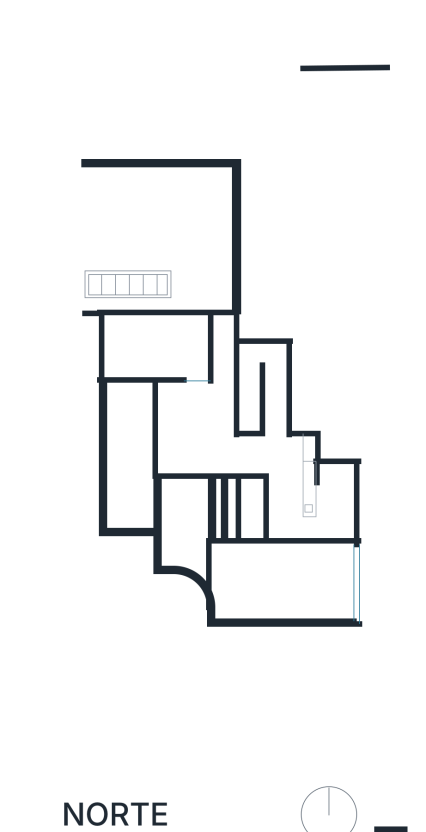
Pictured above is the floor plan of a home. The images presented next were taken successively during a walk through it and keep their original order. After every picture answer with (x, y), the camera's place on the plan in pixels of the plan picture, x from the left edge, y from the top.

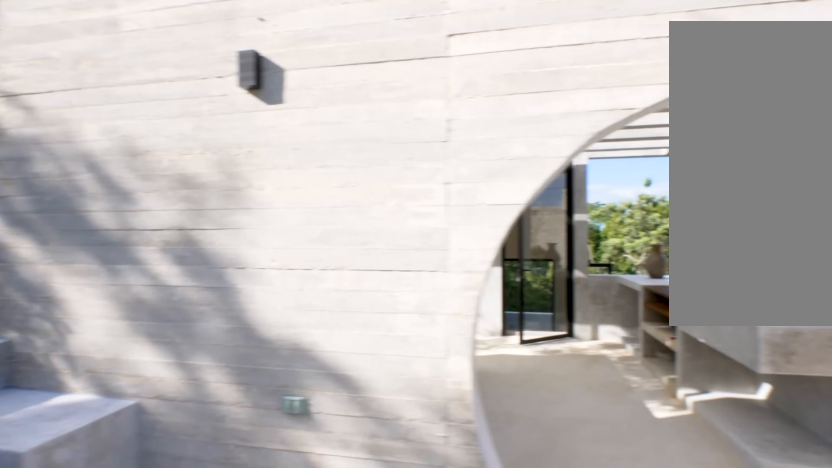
(241, 613)
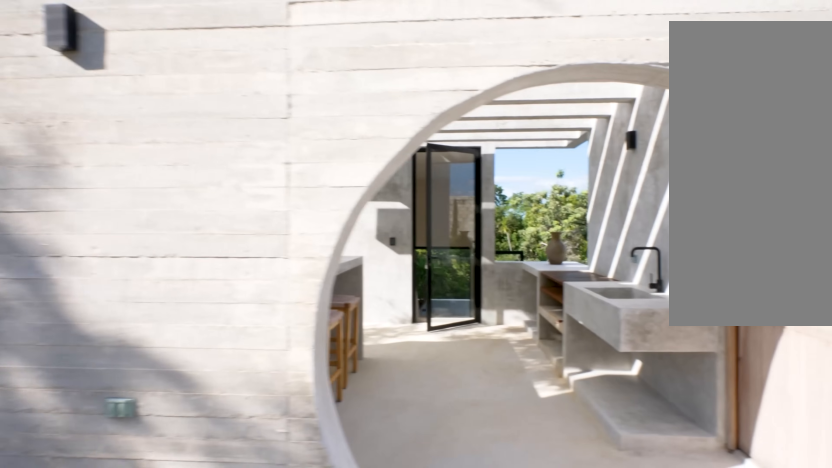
(239, 612)
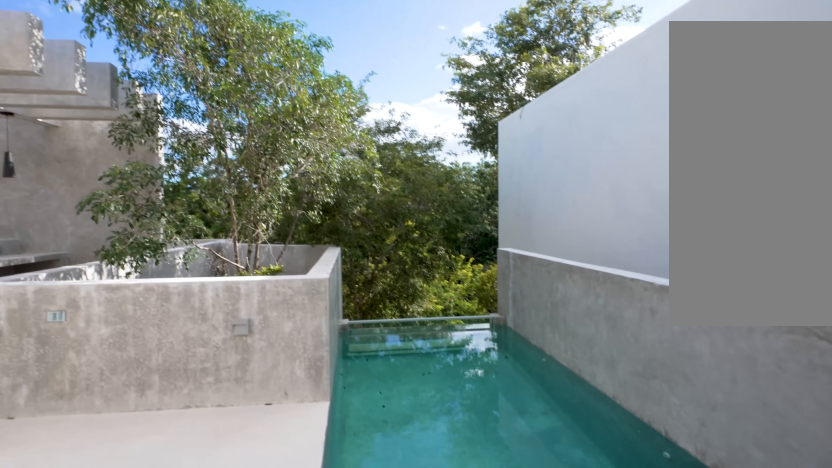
(171, 439)
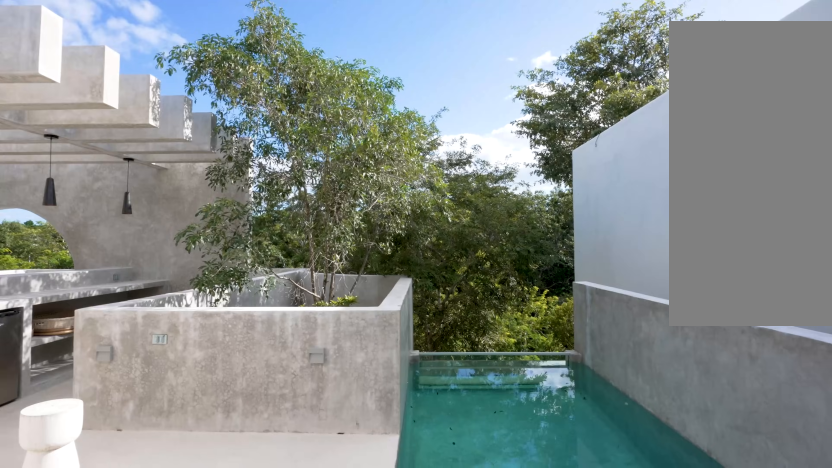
(171, 439)
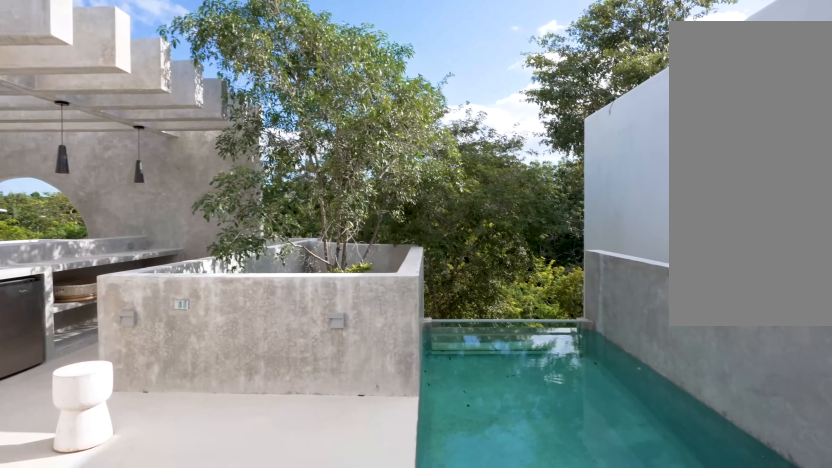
(178, 398)
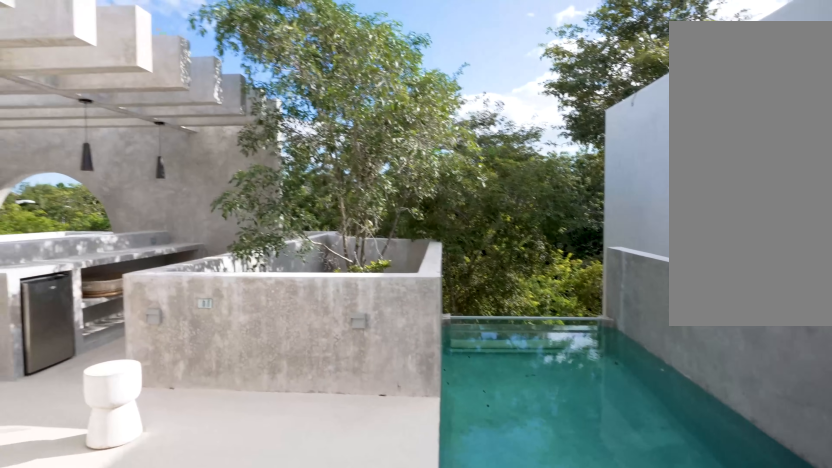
(179, 397)
